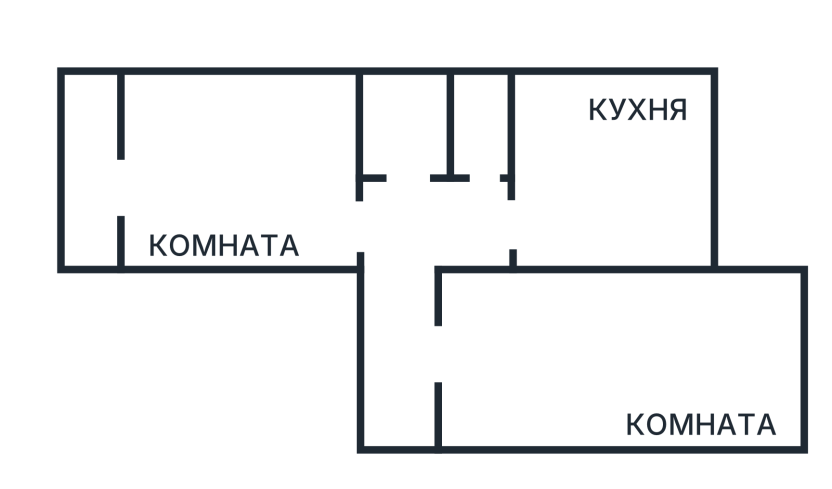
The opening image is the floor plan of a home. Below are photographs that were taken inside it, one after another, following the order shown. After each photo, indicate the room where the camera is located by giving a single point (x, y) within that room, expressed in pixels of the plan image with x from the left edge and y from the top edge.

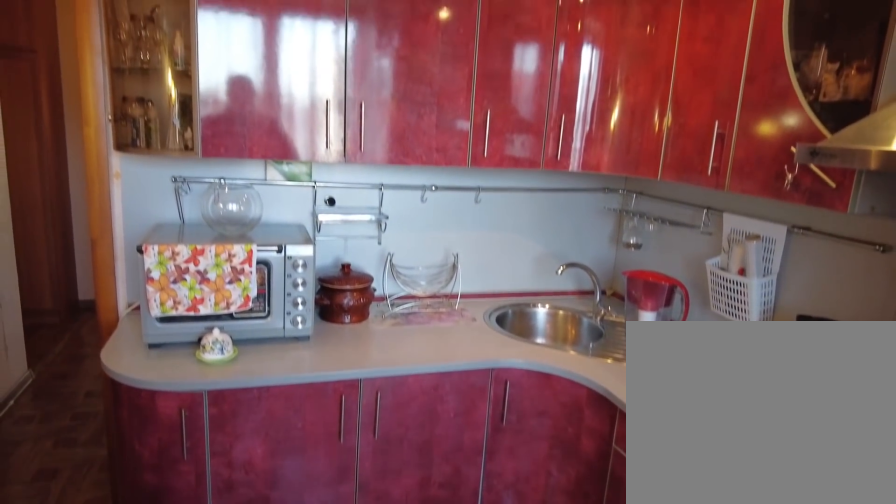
(560, 228)
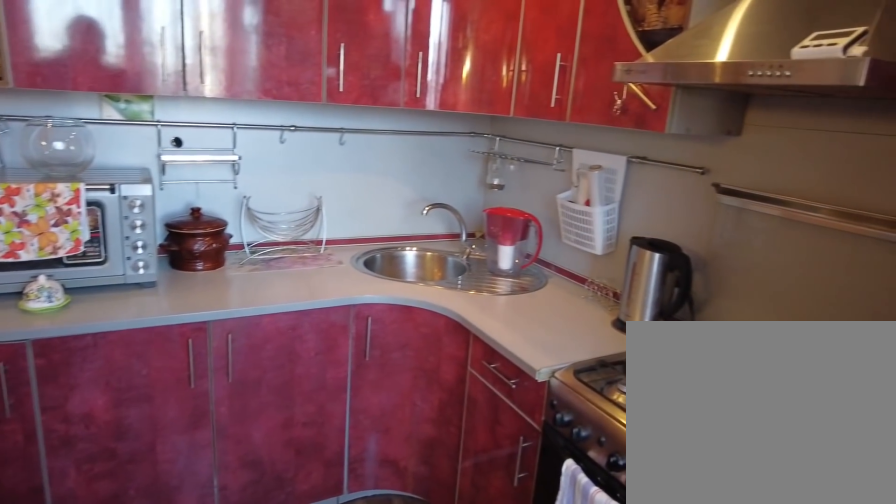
(560, 228)
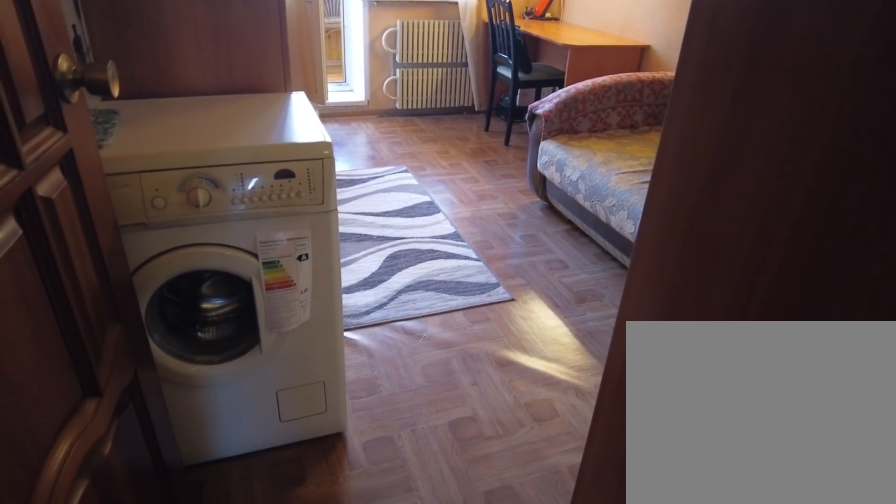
(384, 219)
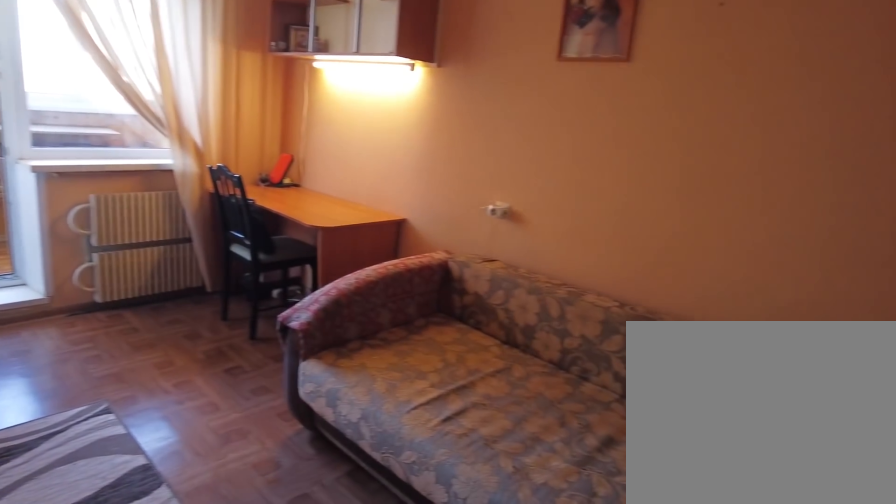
(265, 199)
